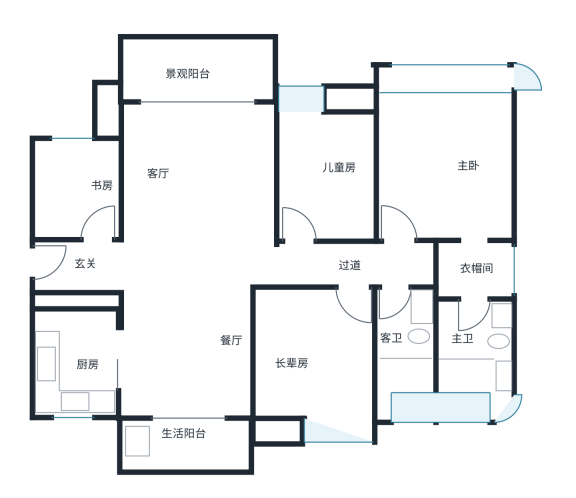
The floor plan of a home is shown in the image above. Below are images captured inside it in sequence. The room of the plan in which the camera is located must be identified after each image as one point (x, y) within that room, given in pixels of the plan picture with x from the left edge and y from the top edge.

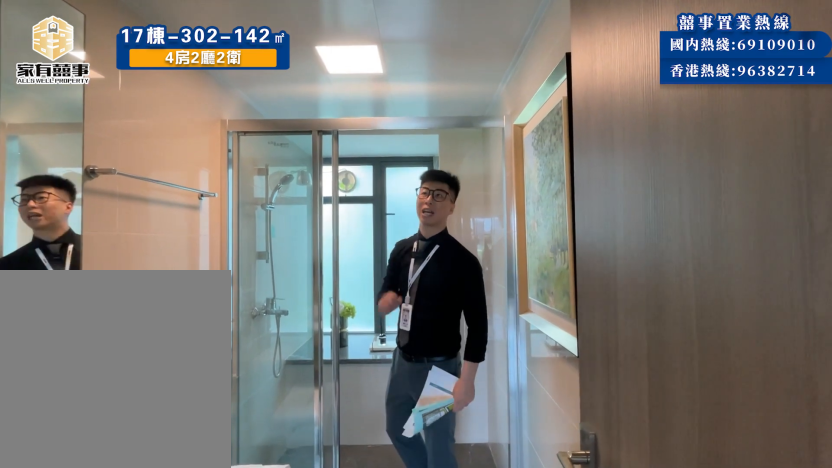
(408, 361)
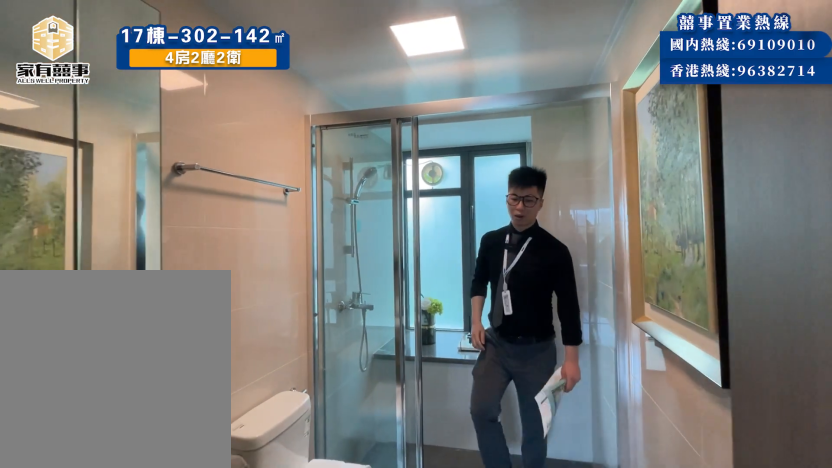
(408, 360)
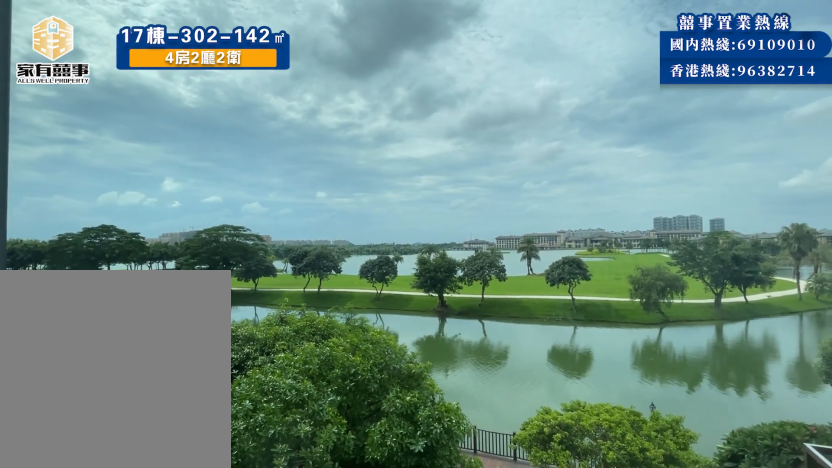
(429, 161)
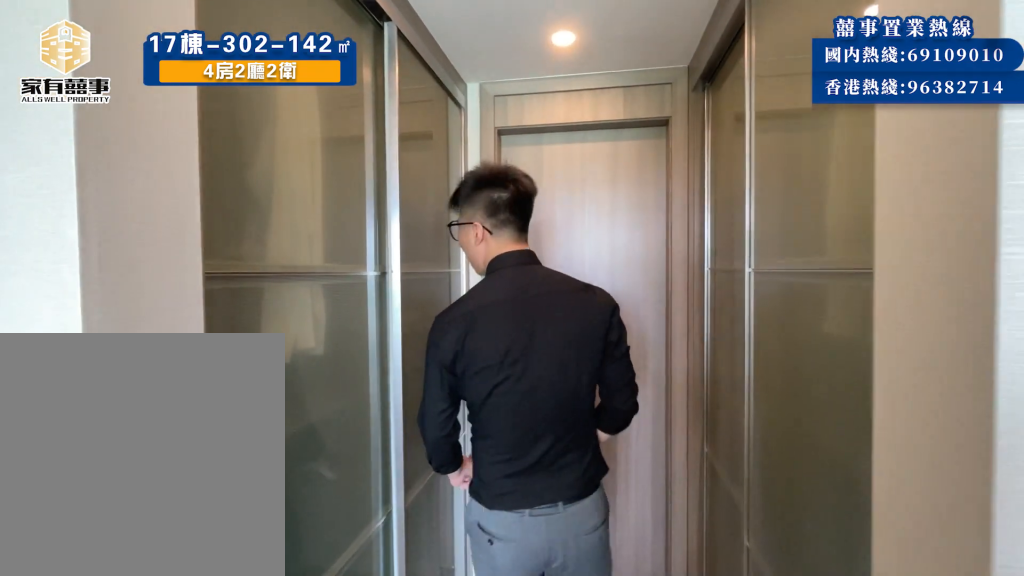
(461, 265)
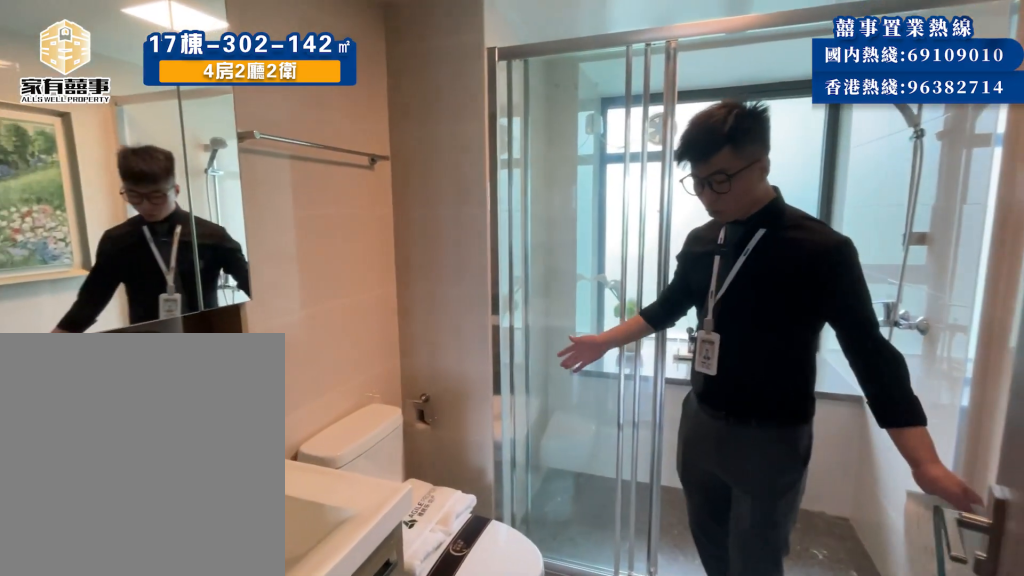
(472, 368)
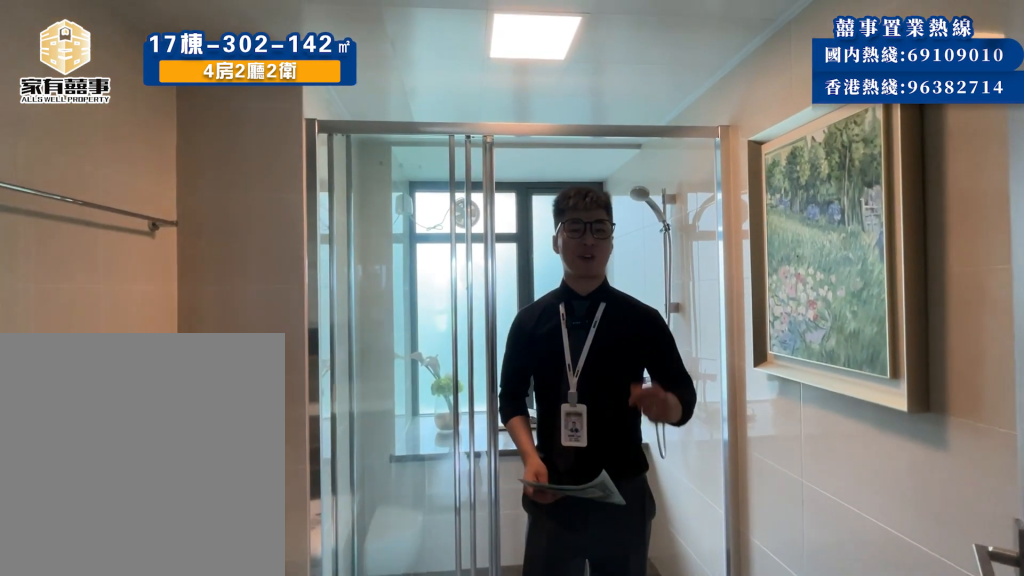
(472, 371)
